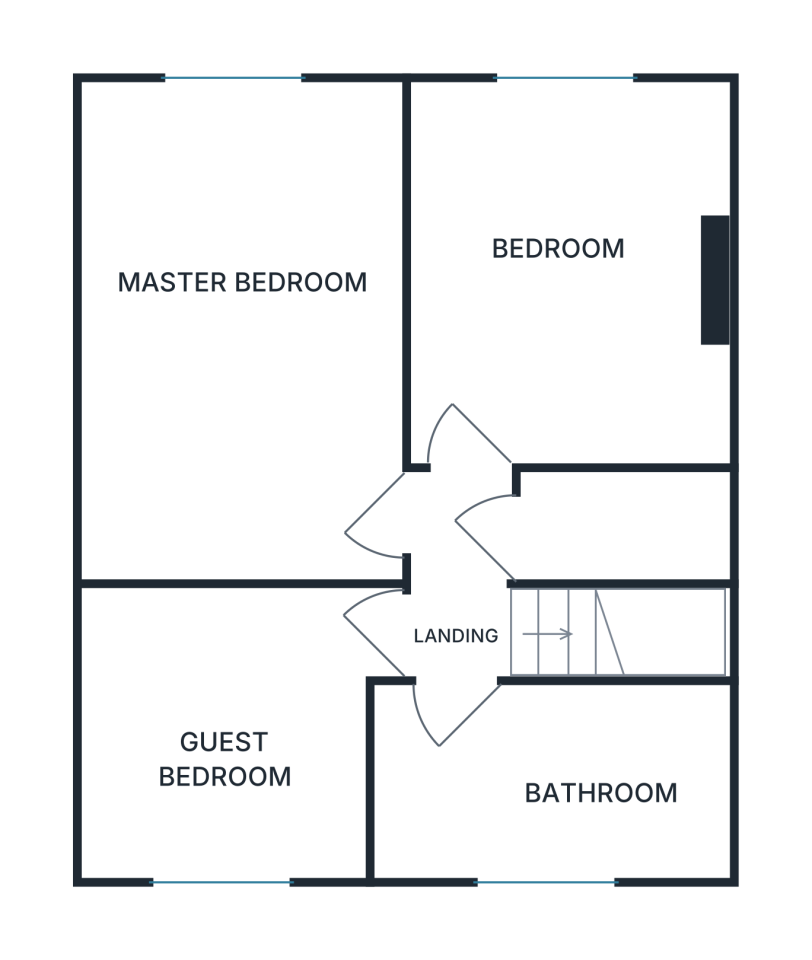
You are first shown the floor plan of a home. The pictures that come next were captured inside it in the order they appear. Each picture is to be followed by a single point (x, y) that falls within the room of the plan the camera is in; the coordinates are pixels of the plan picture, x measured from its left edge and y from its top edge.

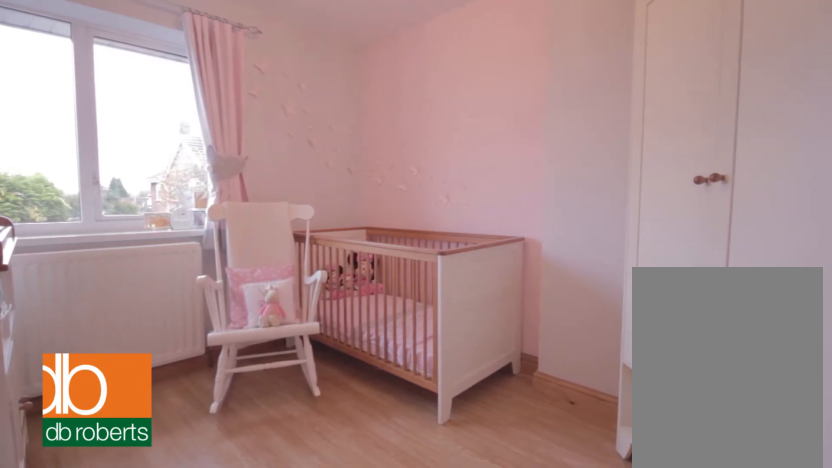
(565, 277)
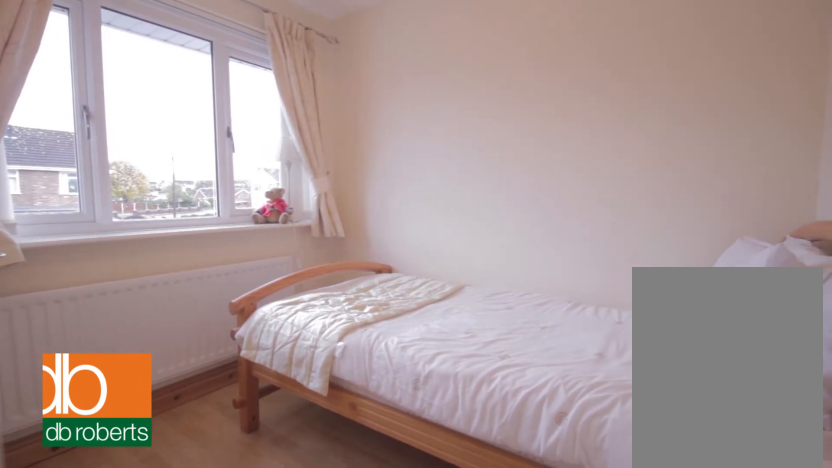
(232, 725)
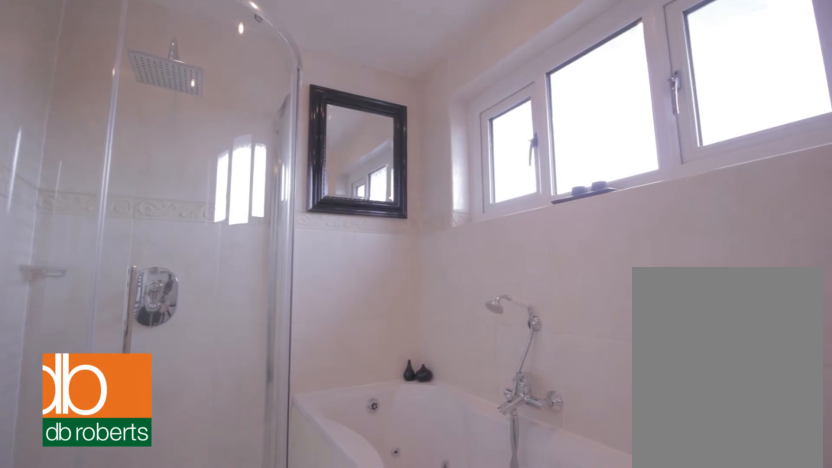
(549, 779)
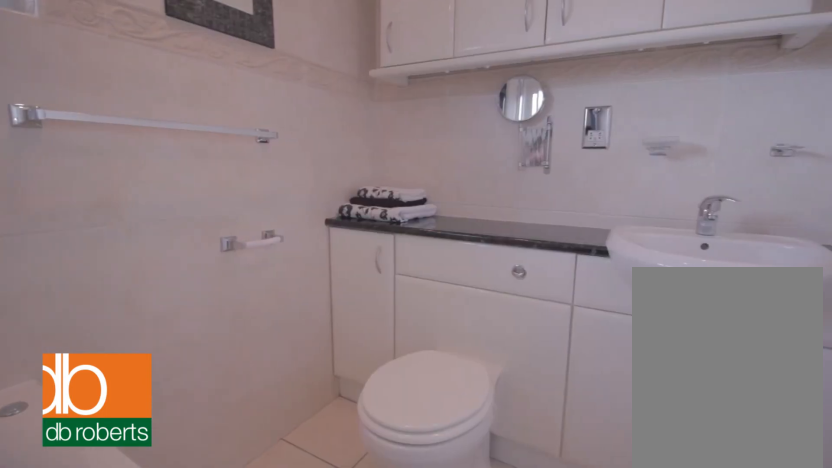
(549, 779)
